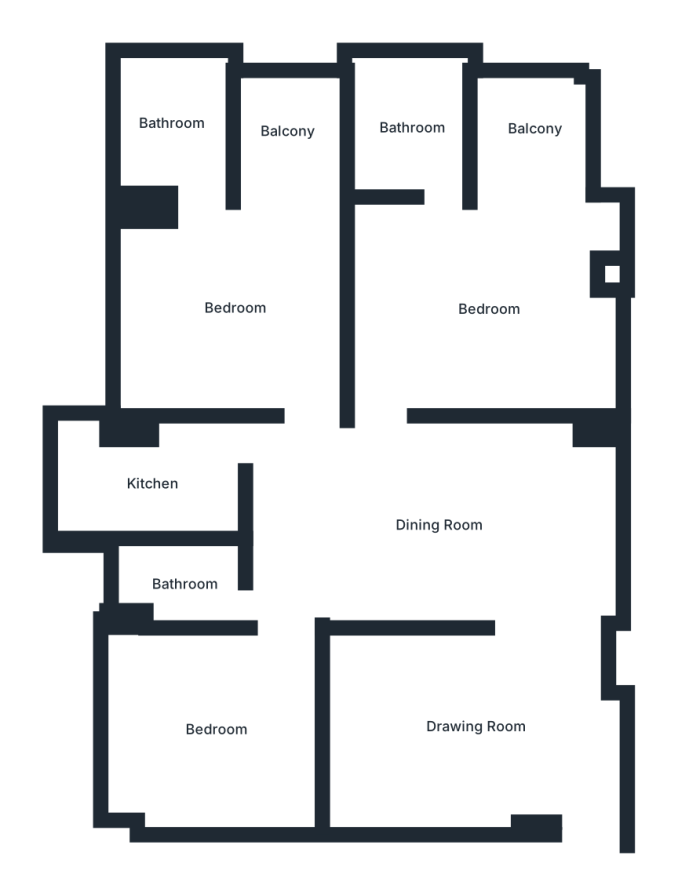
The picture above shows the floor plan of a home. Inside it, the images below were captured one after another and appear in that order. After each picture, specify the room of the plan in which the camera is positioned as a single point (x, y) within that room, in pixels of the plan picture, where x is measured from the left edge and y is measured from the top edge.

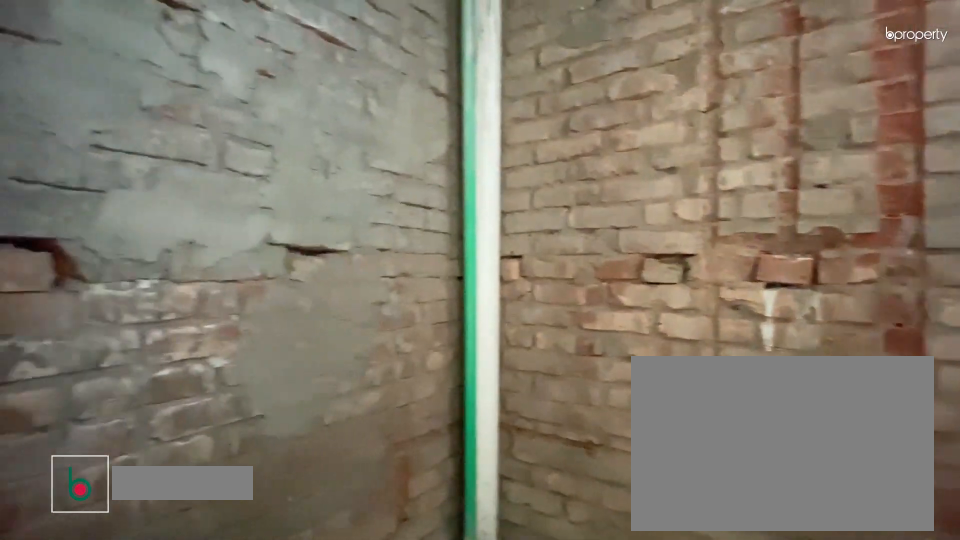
(175, 126)
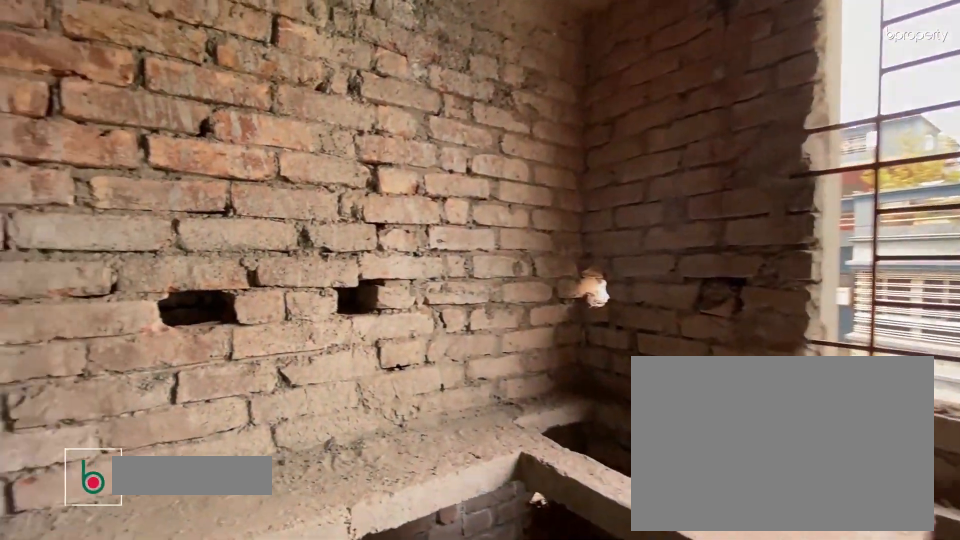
(152, 483)
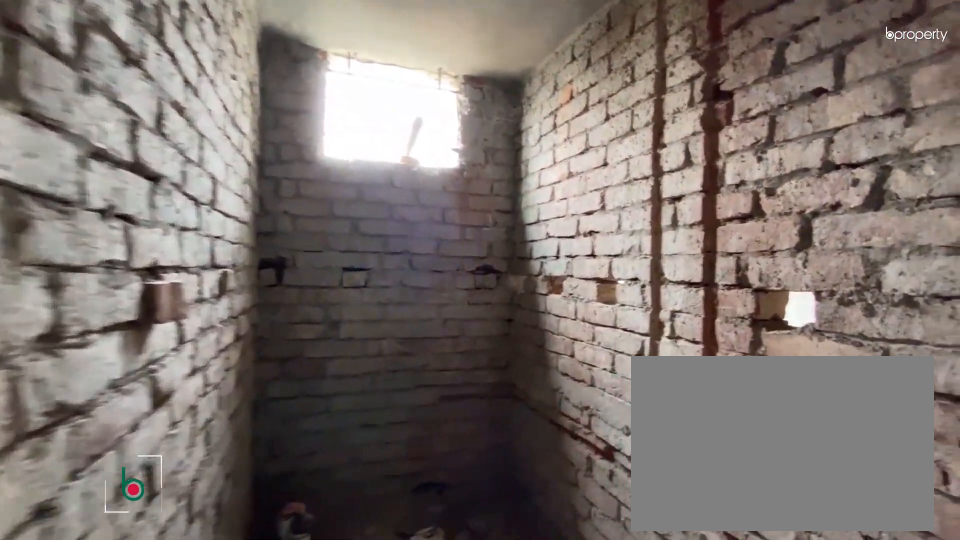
(183, 585)
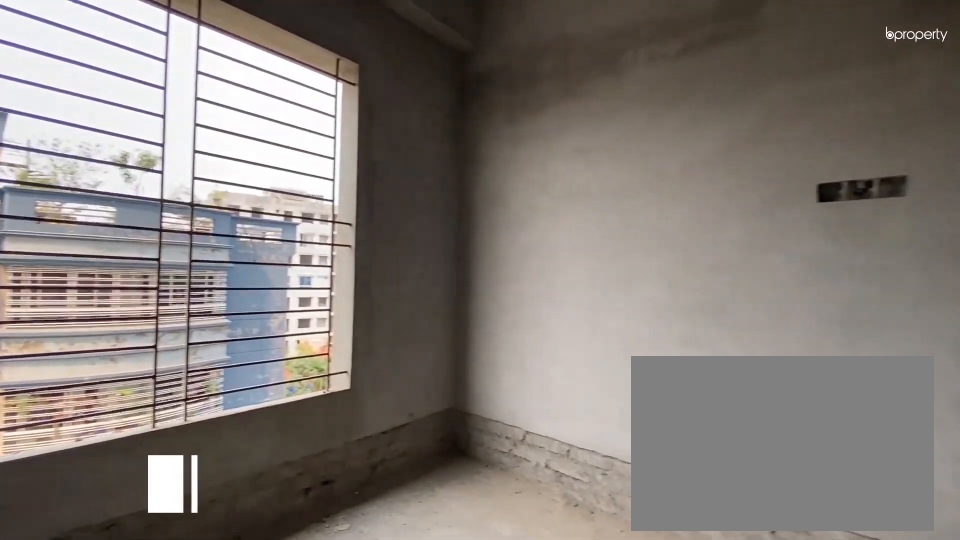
(220, 724)
